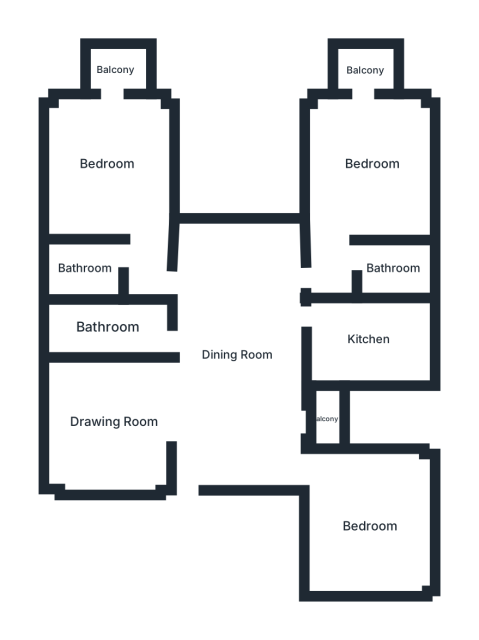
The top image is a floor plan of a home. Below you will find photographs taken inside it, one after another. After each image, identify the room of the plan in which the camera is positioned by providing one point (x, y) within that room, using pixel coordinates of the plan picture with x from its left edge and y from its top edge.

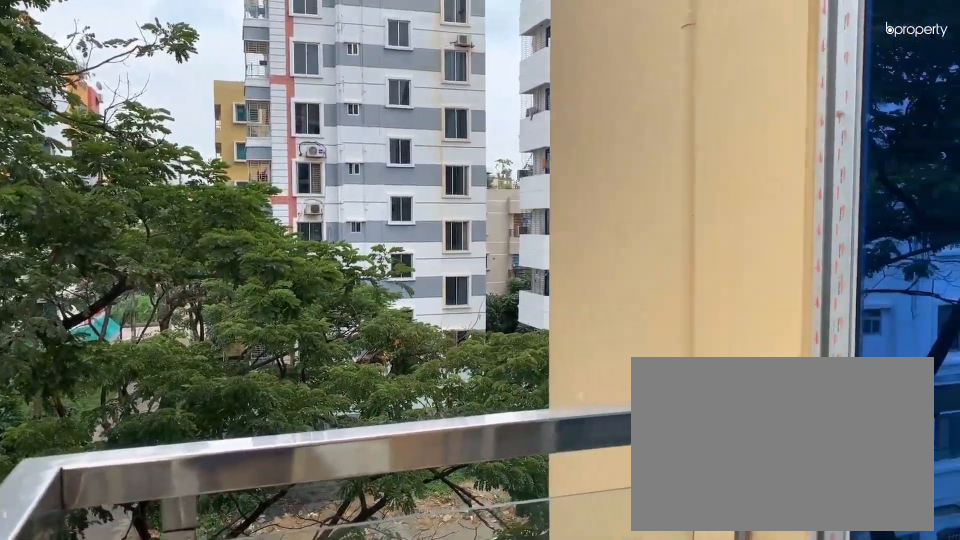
(365, 69)
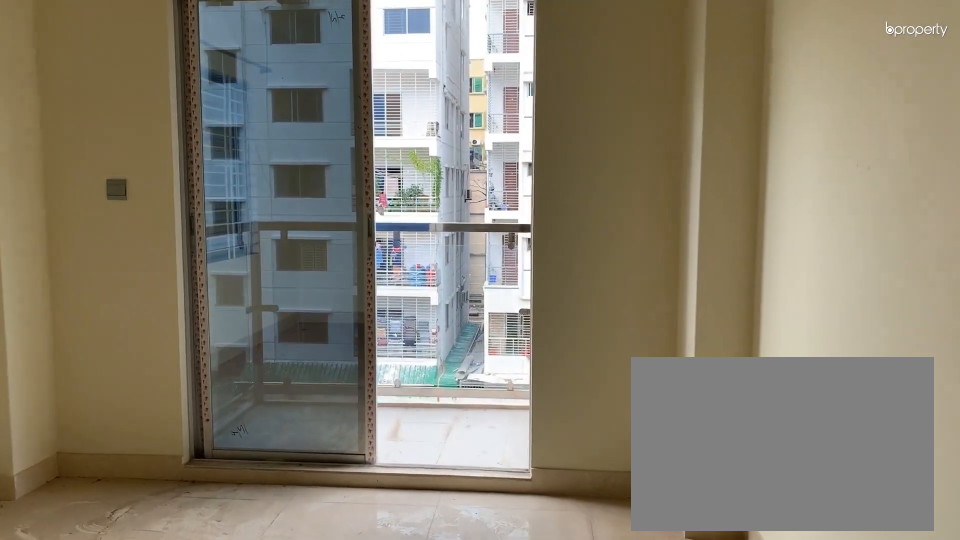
(108, 164)
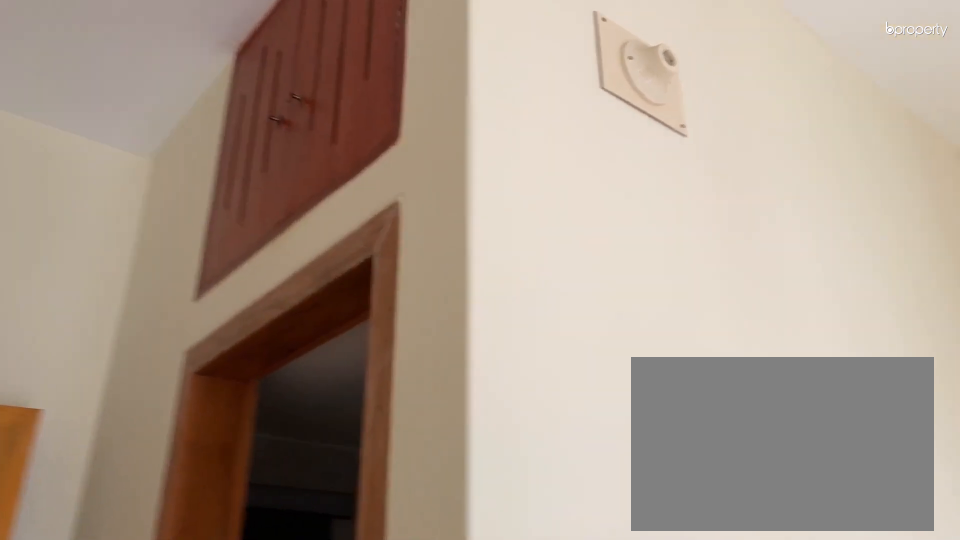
(108, 164)
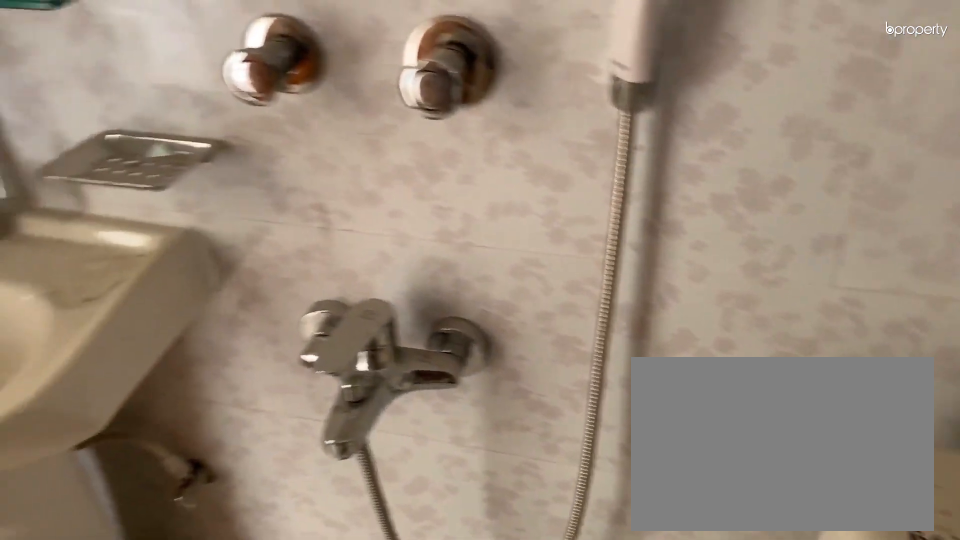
(85, 264)
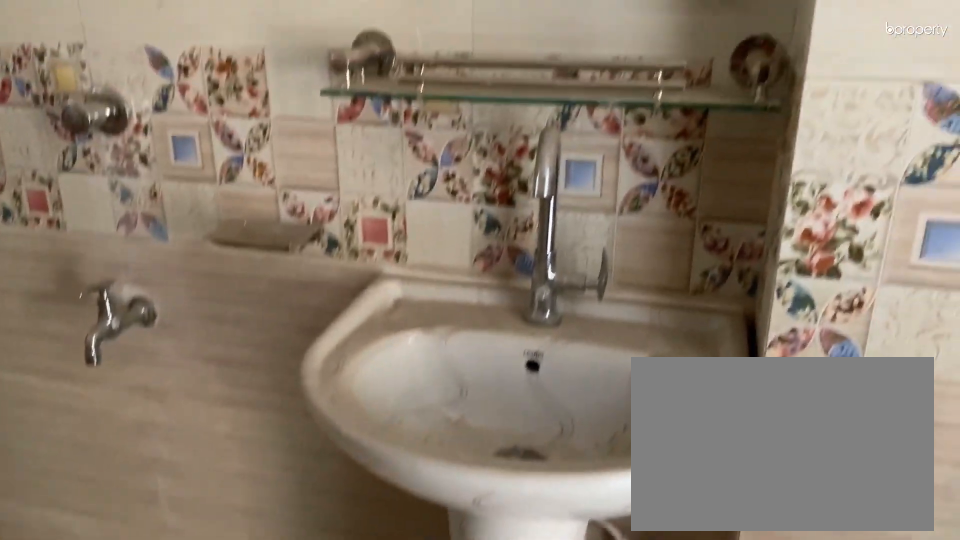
(108, 327)
